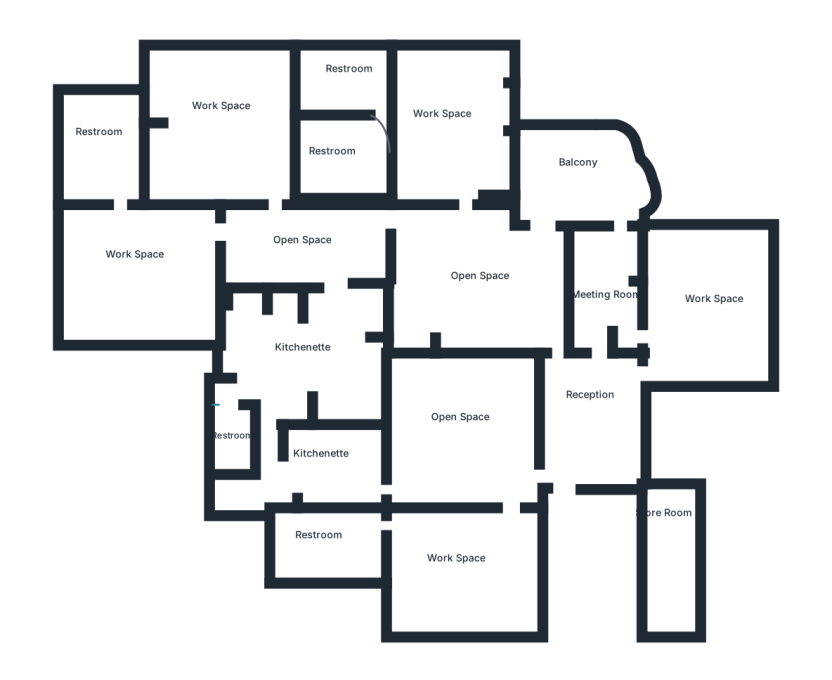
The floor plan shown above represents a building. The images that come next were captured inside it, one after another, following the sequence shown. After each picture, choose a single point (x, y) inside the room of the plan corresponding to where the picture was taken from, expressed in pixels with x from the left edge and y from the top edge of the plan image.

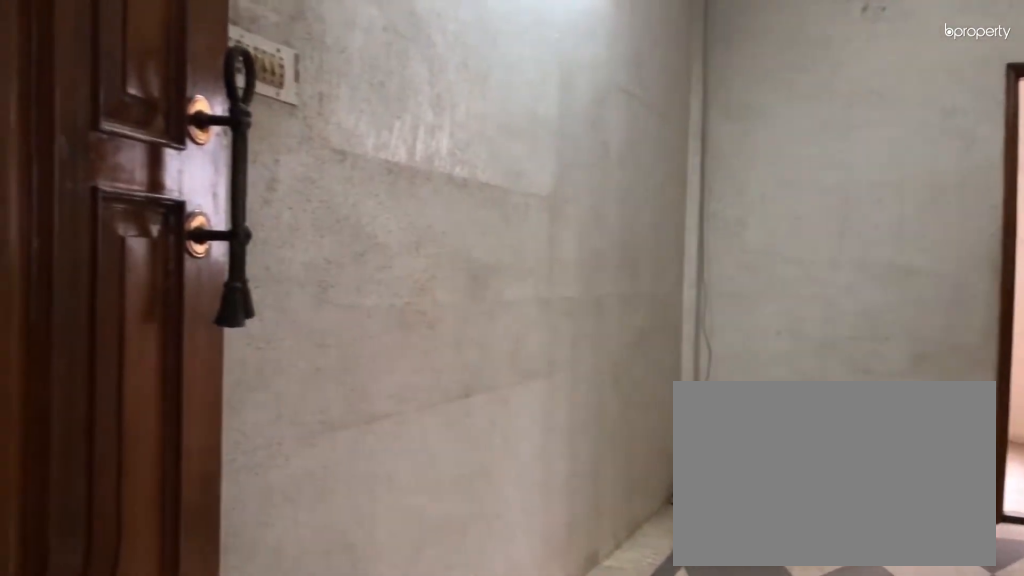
(613, 287)
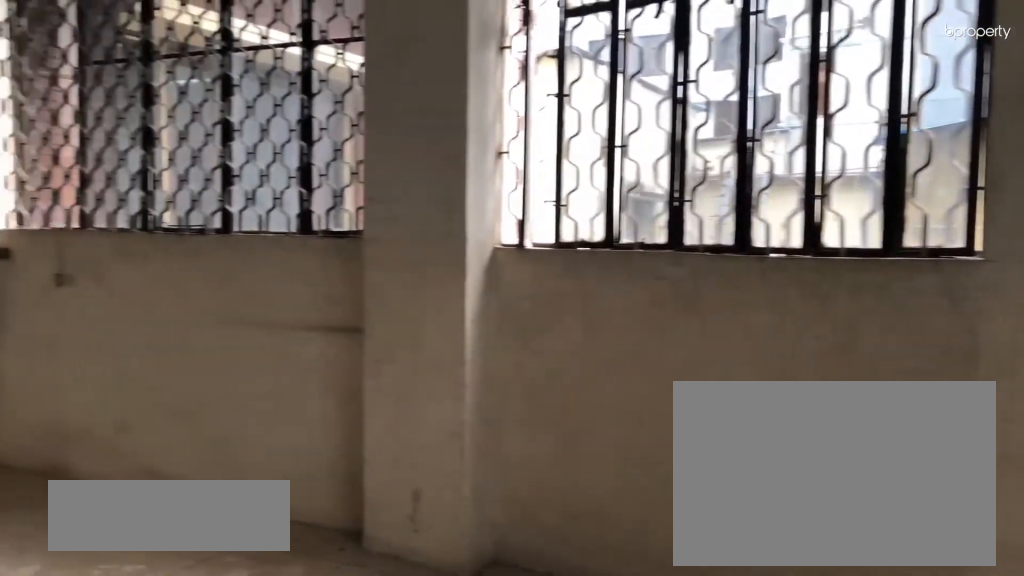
(592, 171)
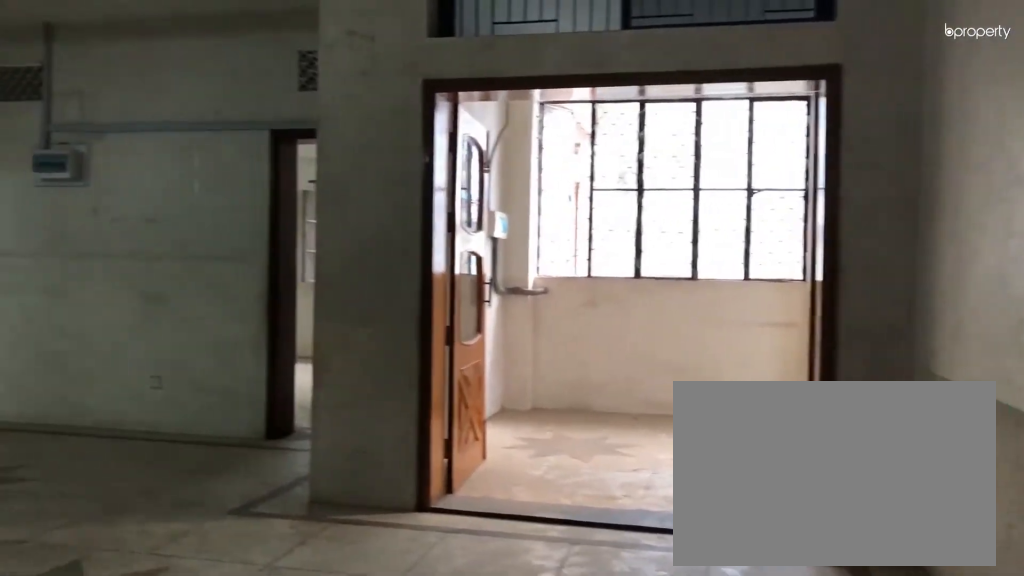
(480, 282)
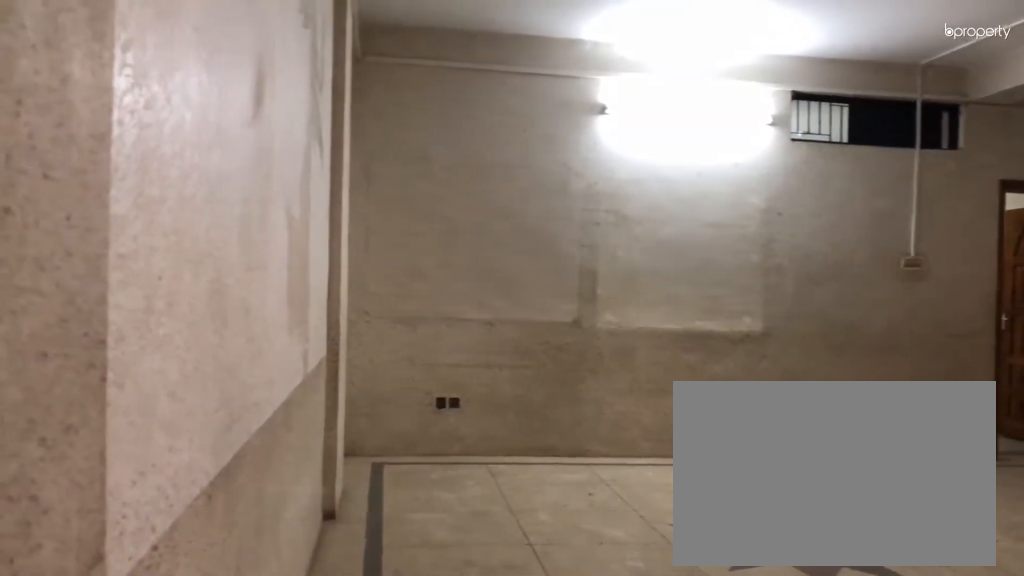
(480, 272)
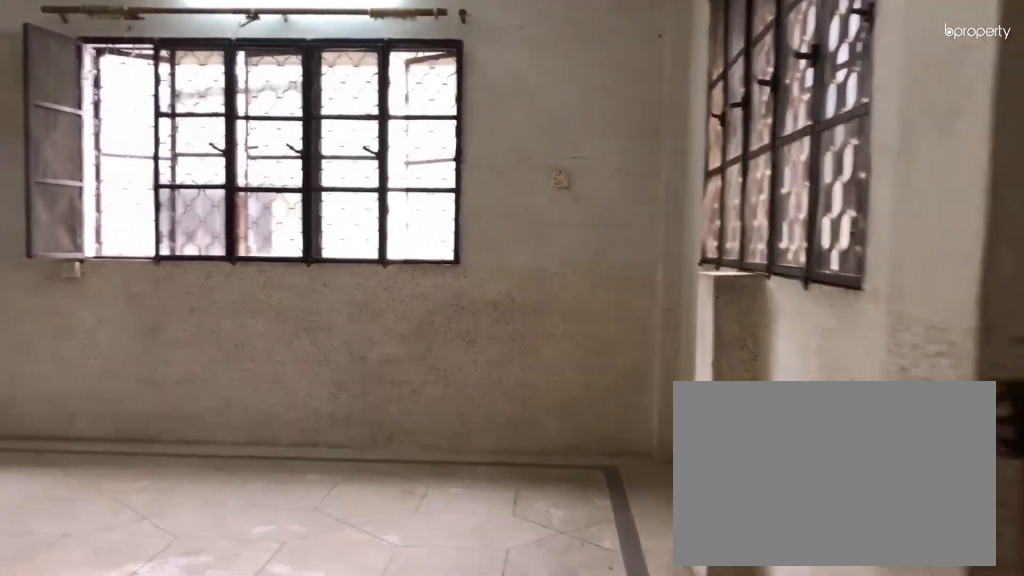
(457, 123)
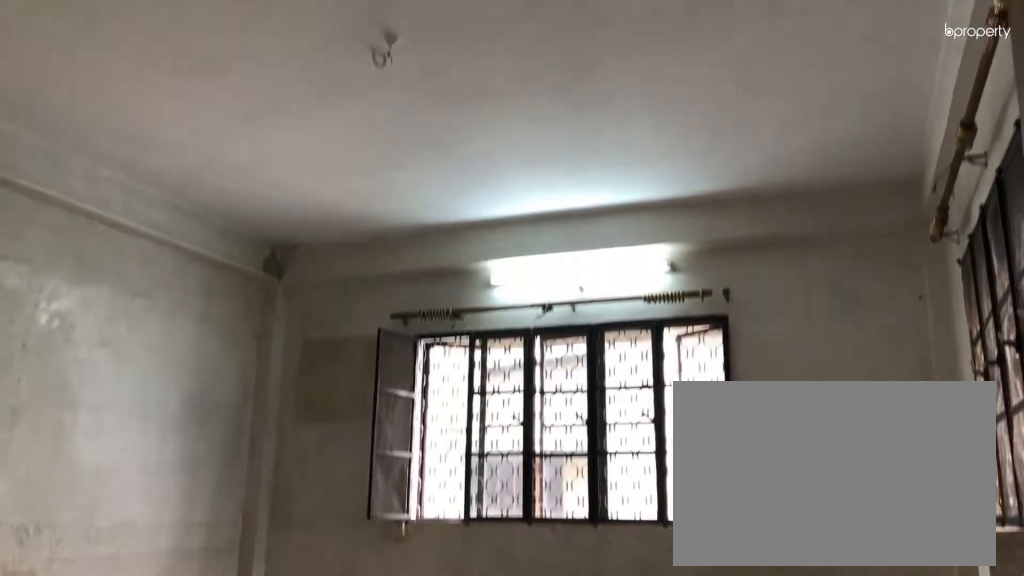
(456, 132)
